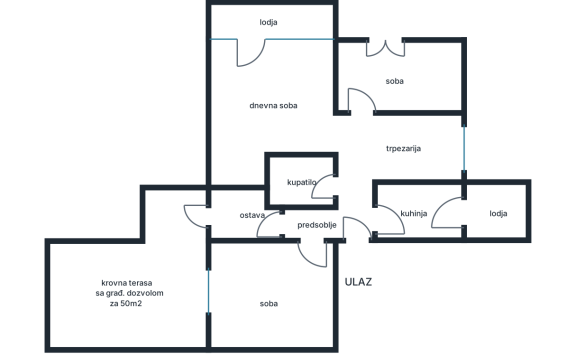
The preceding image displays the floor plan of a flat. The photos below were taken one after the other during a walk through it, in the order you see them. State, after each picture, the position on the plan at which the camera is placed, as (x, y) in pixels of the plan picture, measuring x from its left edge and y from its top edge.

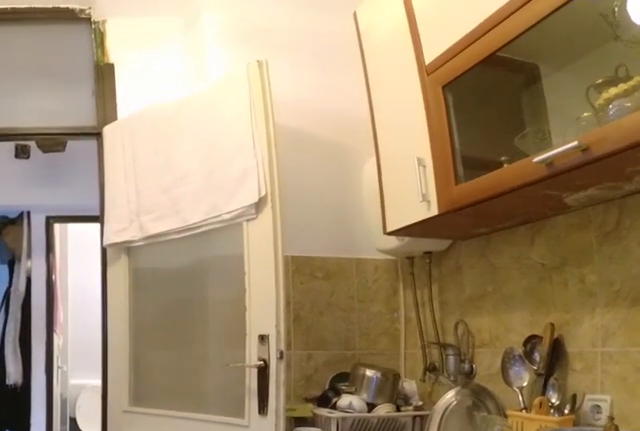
(463, 214)
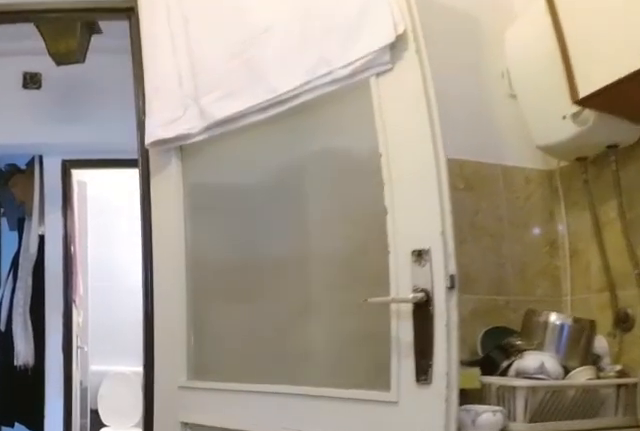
(428, 214)
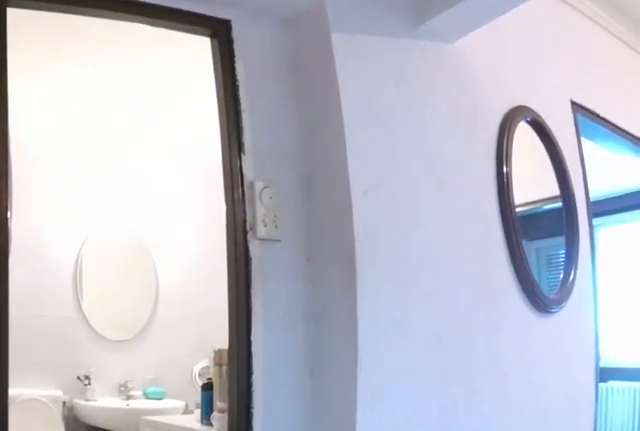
(389, 214)
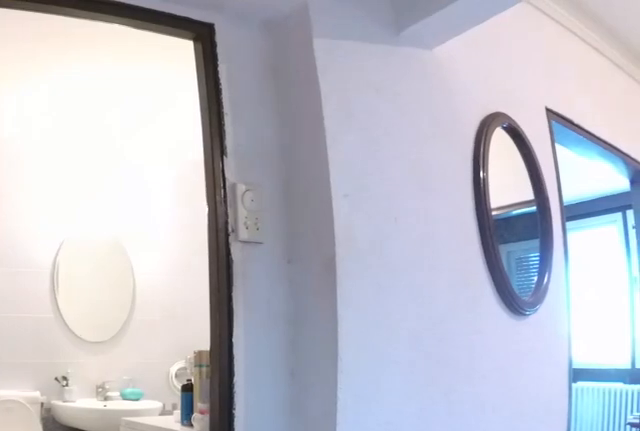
(389, 214)
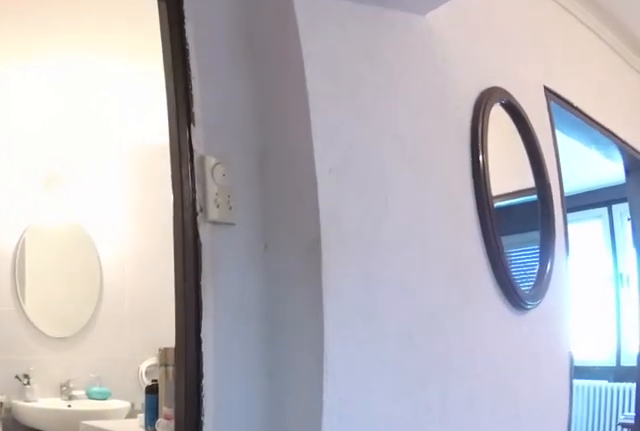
(384, 212)
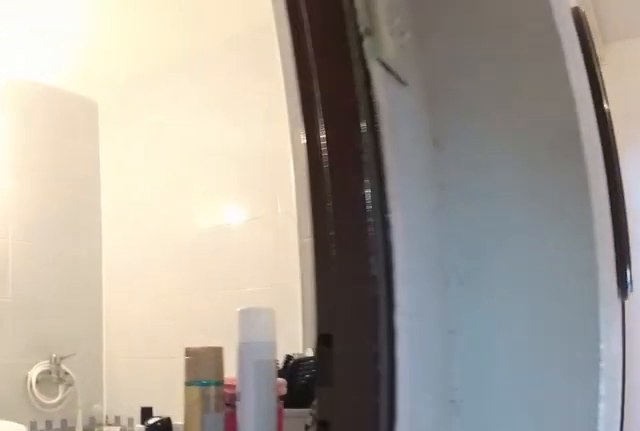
(361, 202)
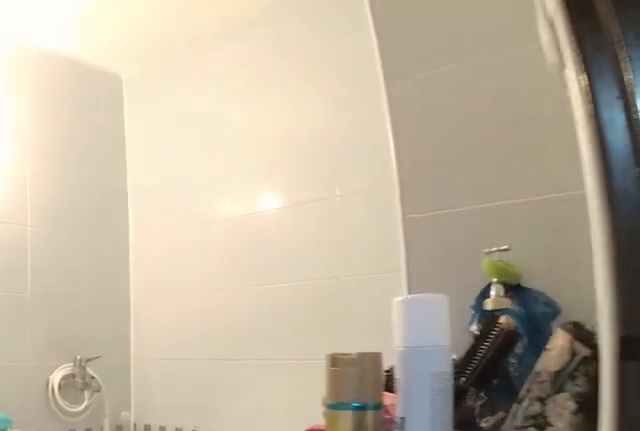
(348, 196)
